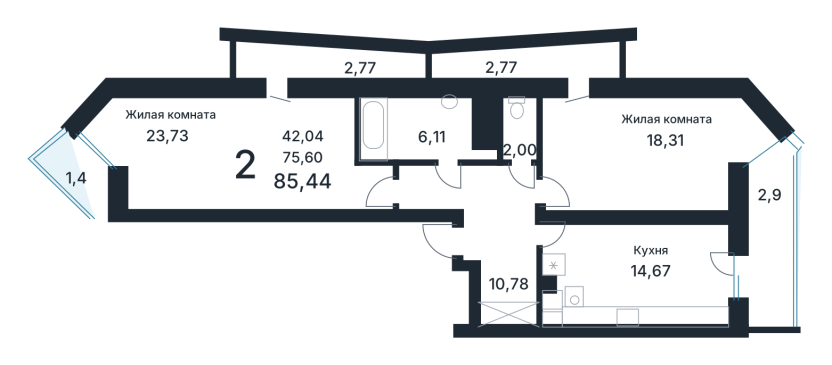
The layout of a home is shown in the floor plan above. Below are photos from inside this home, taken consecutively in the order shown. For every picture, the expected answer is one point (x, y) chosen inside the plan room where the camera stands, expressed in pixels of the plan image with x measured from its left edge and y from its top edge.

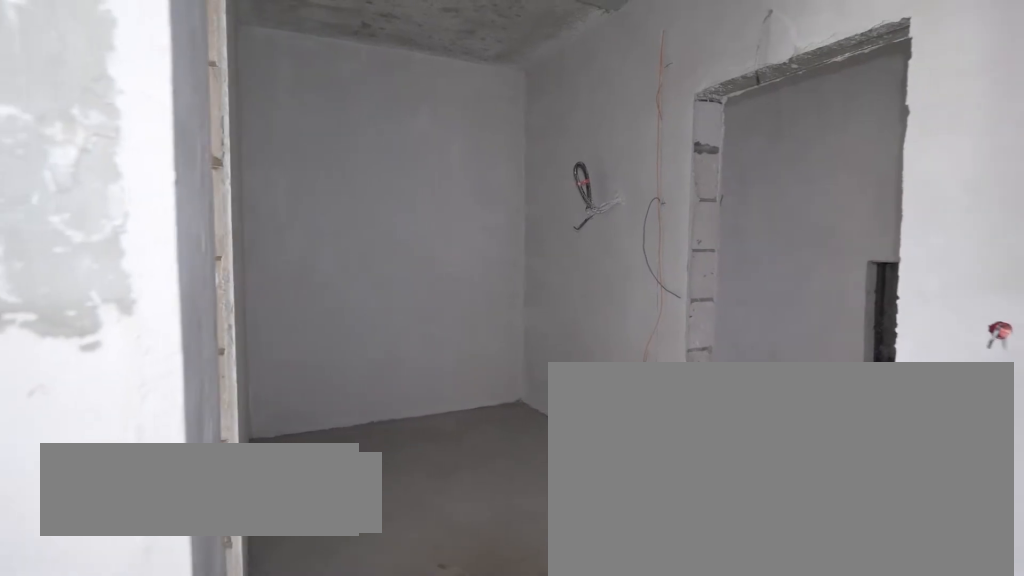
(488, 231)
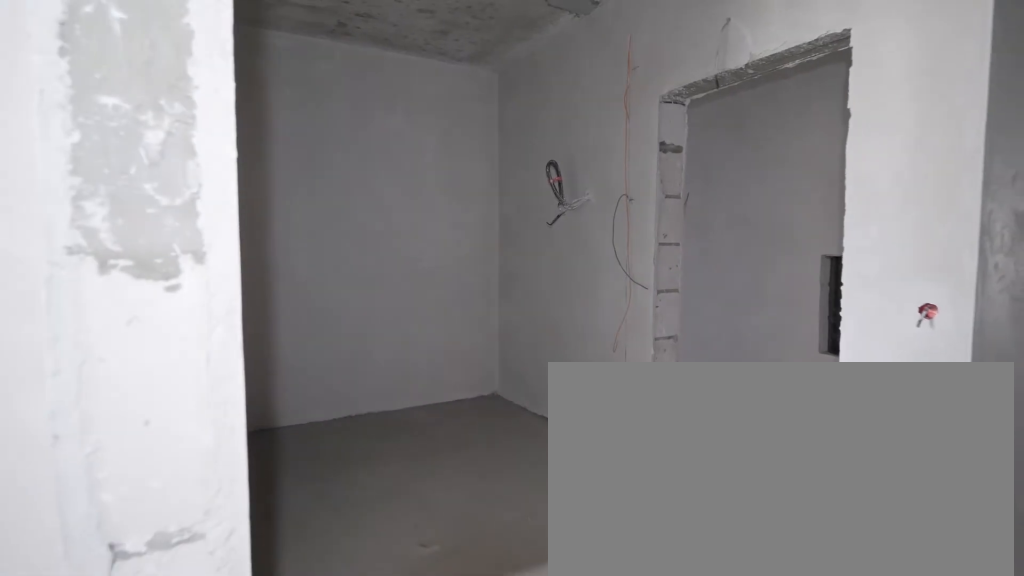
(488, 231)
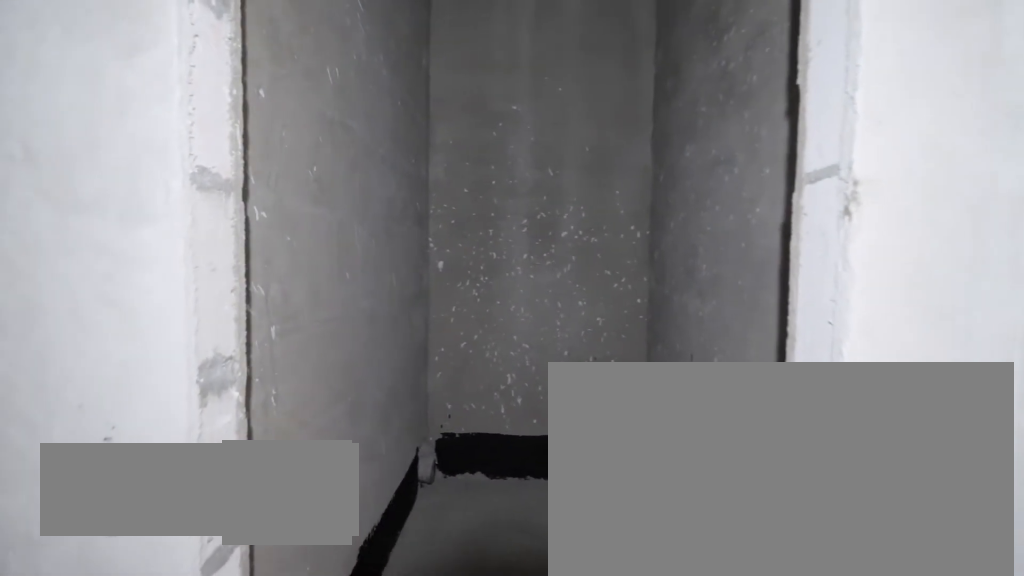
(518, 130)
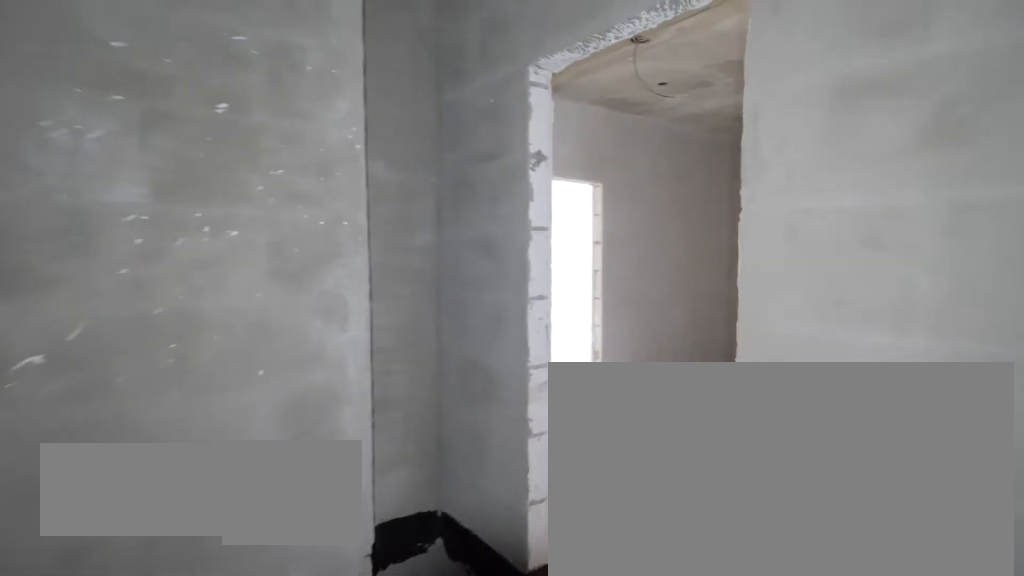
(420, 131)
